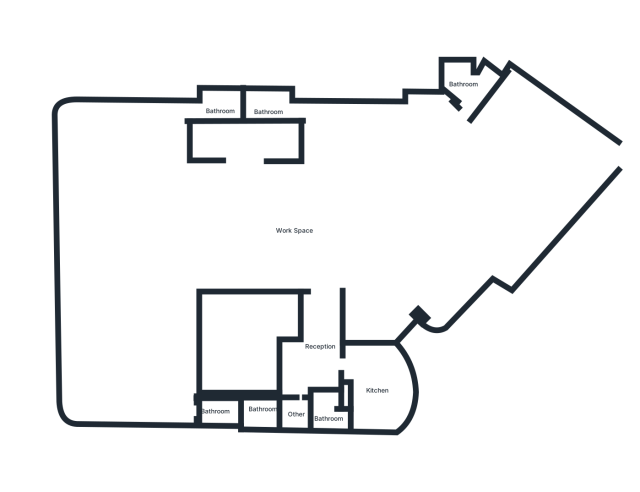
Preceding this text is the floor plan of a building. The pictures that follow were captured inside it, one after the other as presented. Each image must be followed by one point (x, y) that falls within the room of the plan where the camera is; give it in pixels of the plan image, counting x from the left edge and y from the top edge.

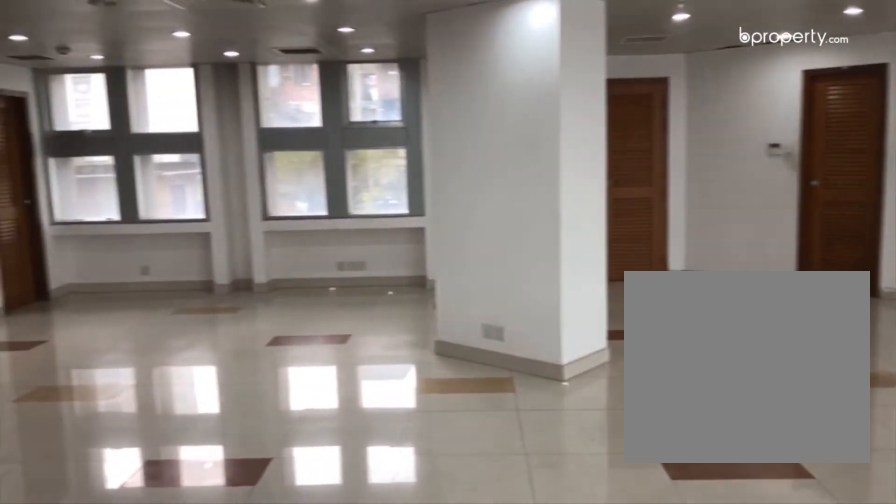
(294, 231)
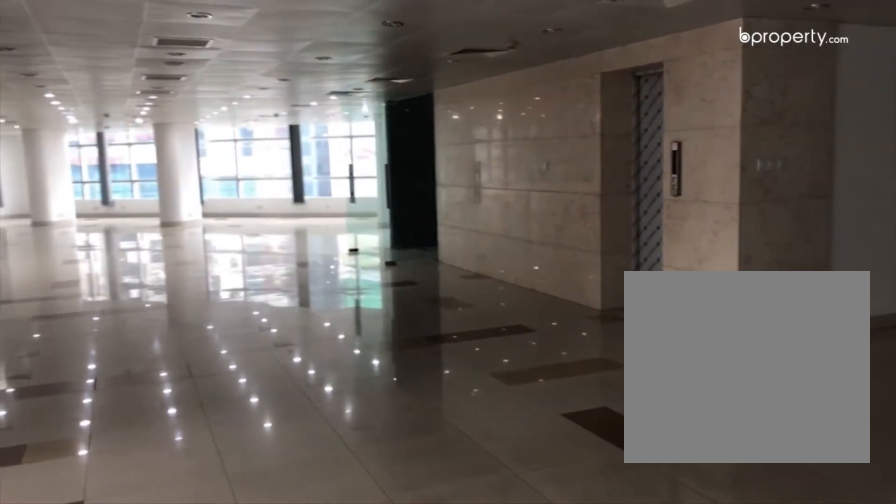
(294, 231)
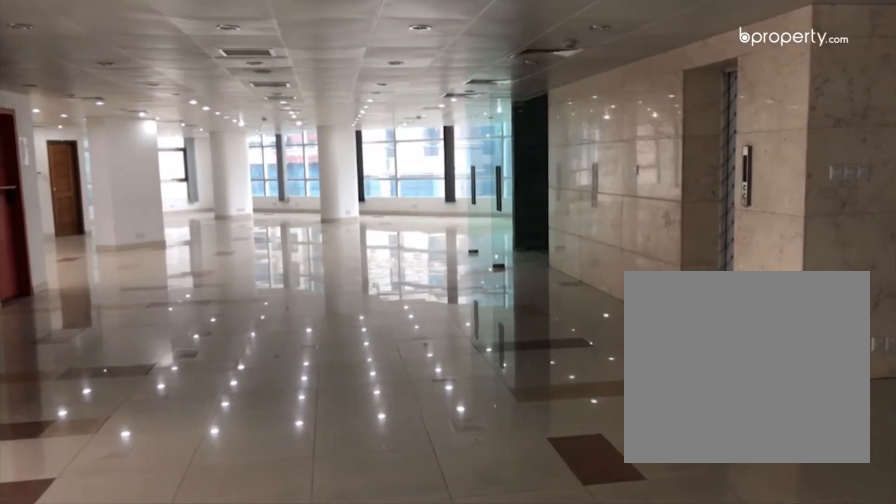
(294, 231)
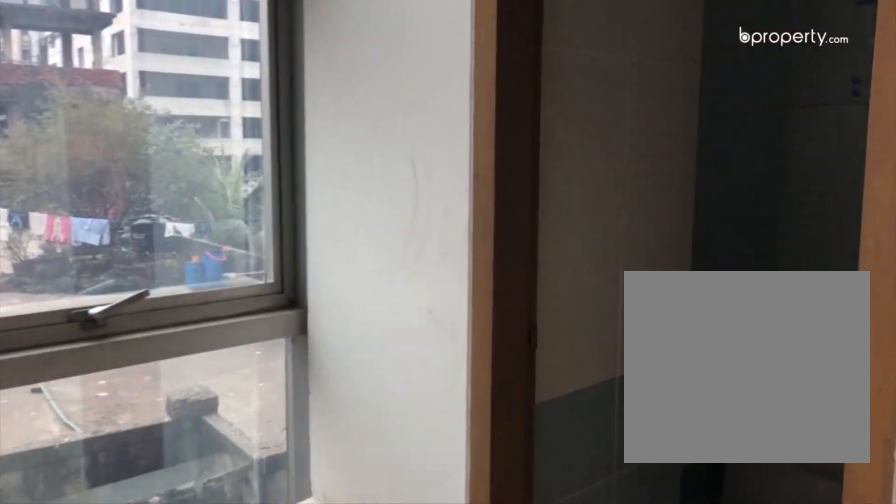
(199, 110)
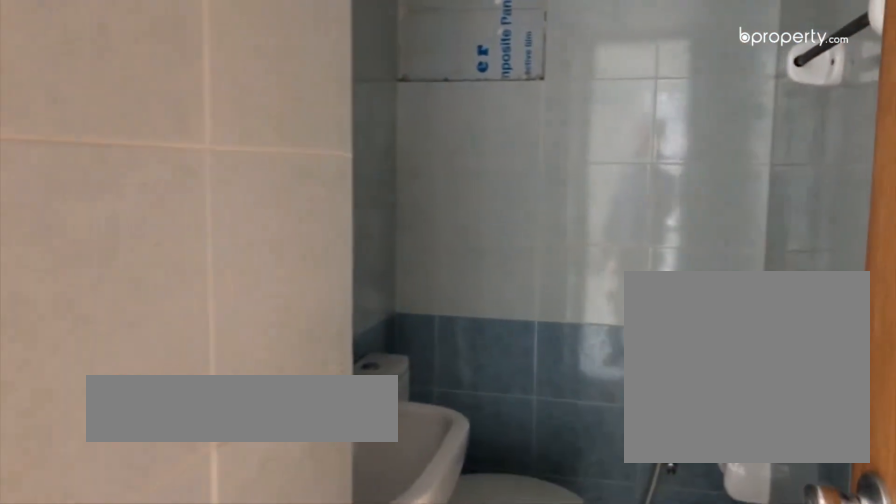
(199, 110)
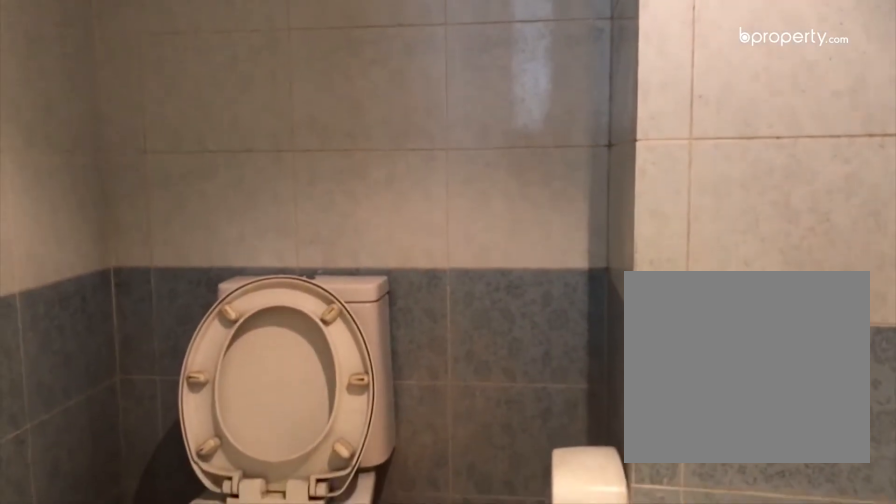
(460, 76)
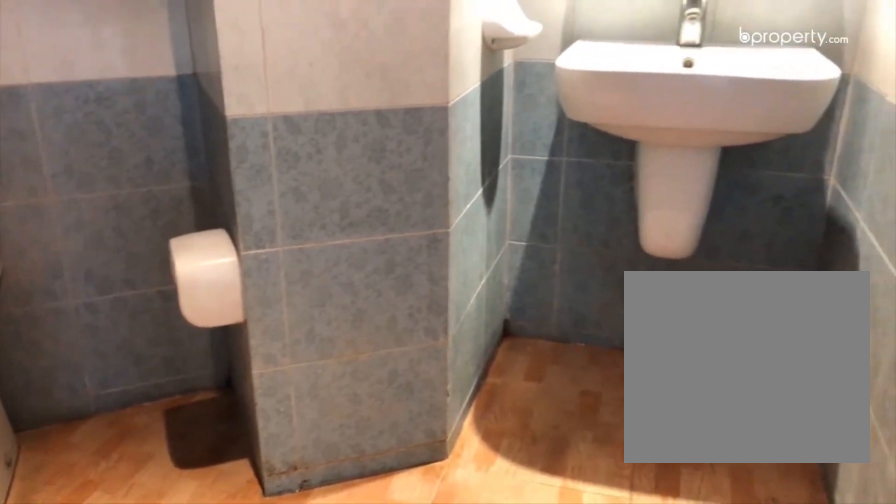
(458, 74)
